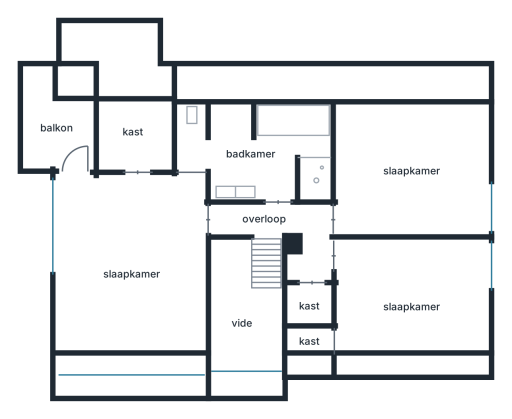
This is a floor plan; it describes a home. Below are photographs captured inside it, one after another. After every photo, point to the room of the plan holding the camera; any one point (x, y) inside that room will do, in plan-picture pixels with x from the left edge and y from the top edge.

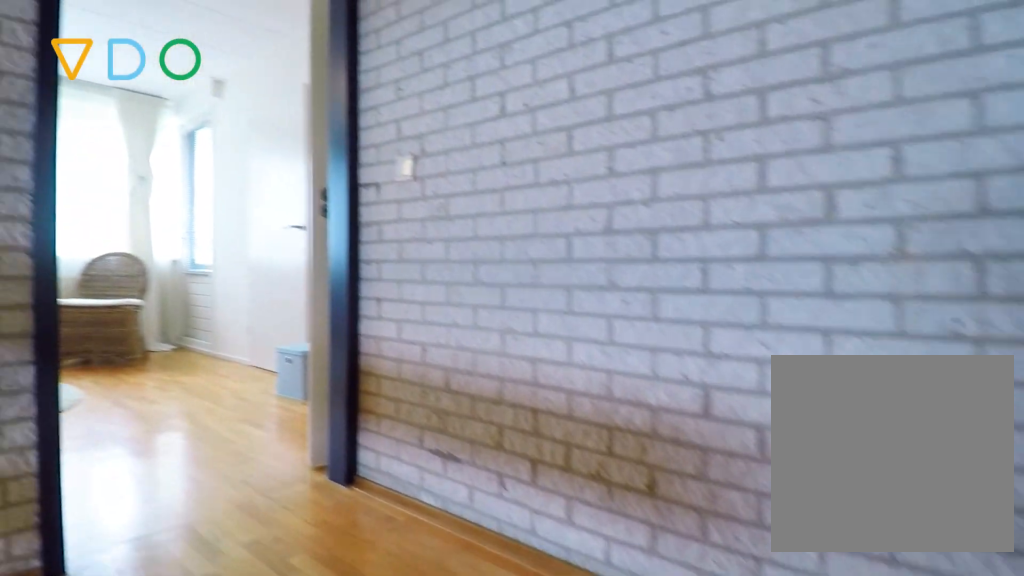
(283, 233)
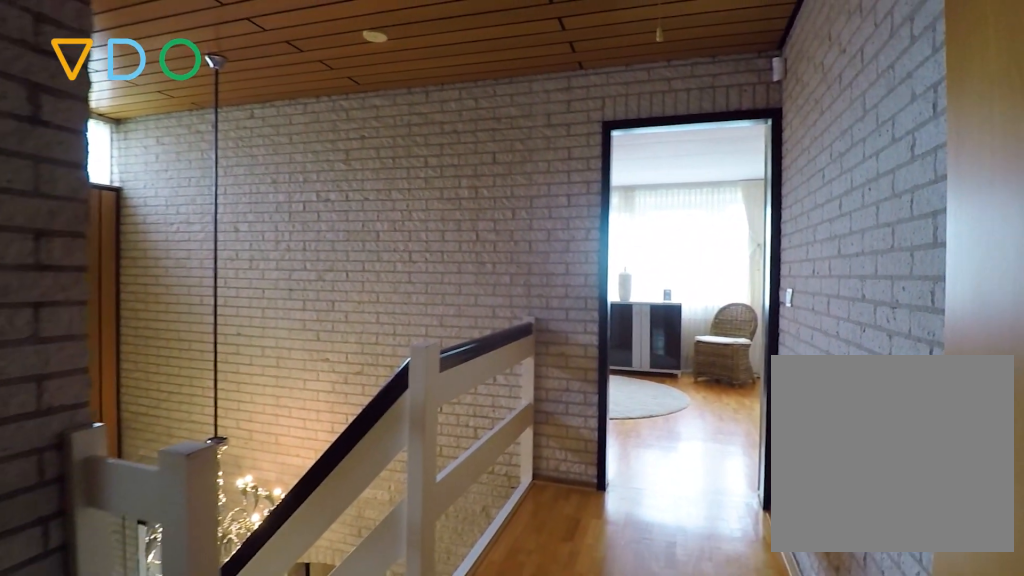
(283, 233)
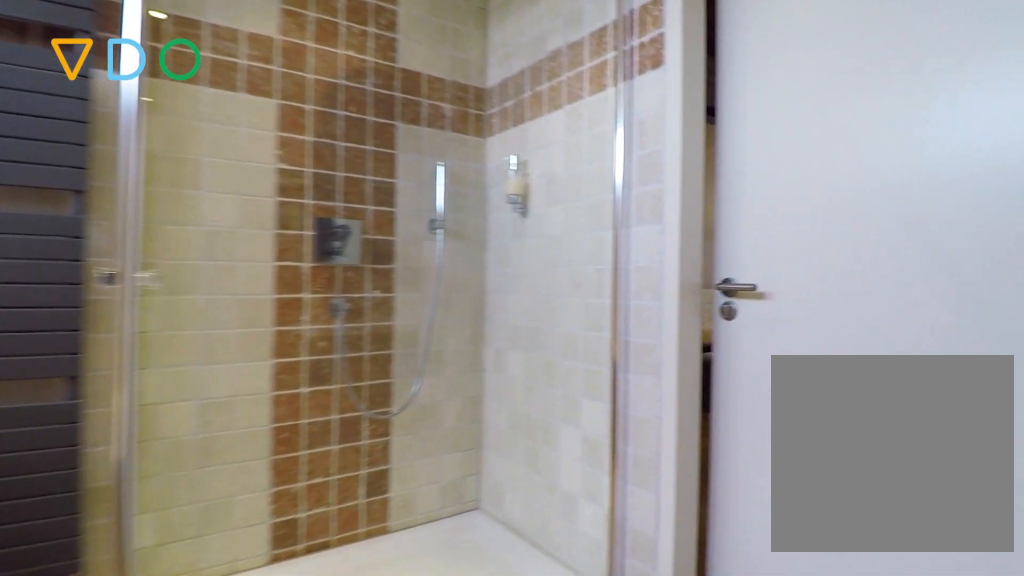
(254, 152)
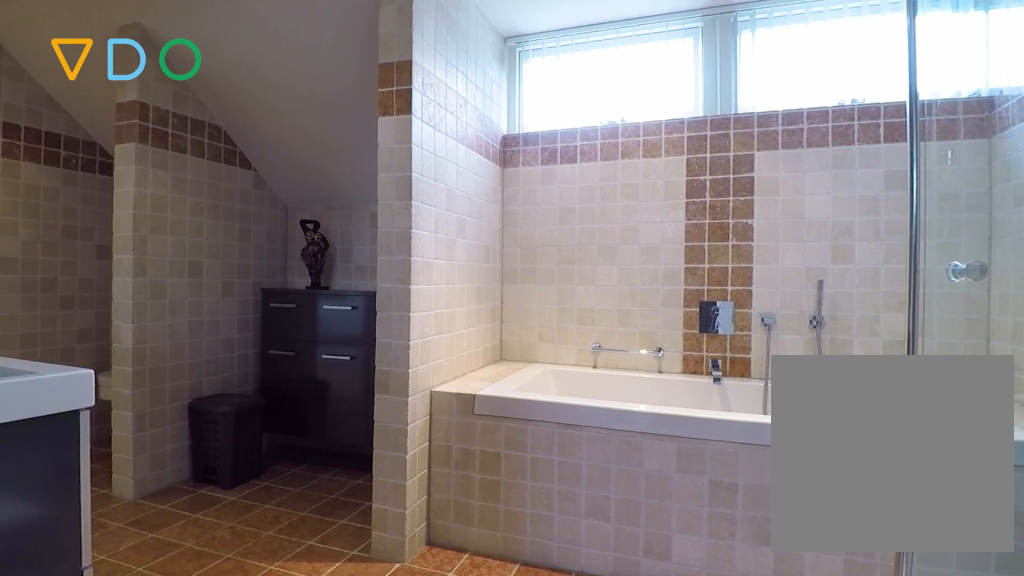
(254, 152)
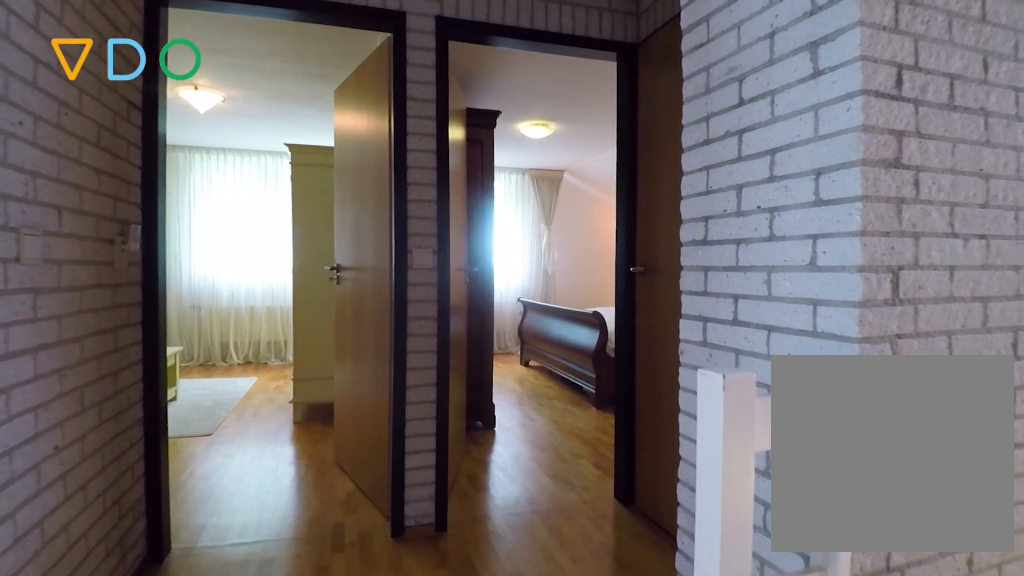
(283, 233)
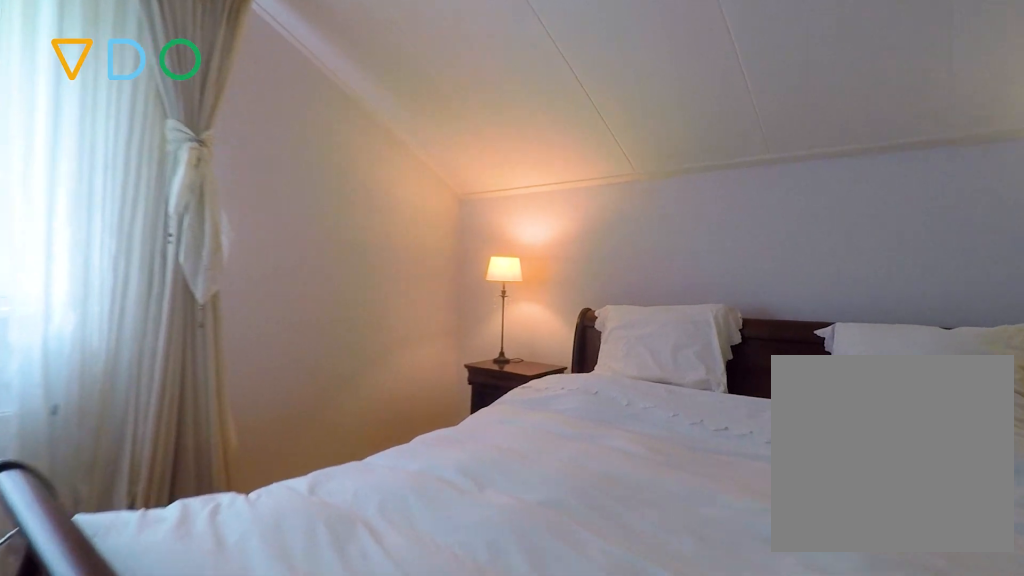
(411, 296)
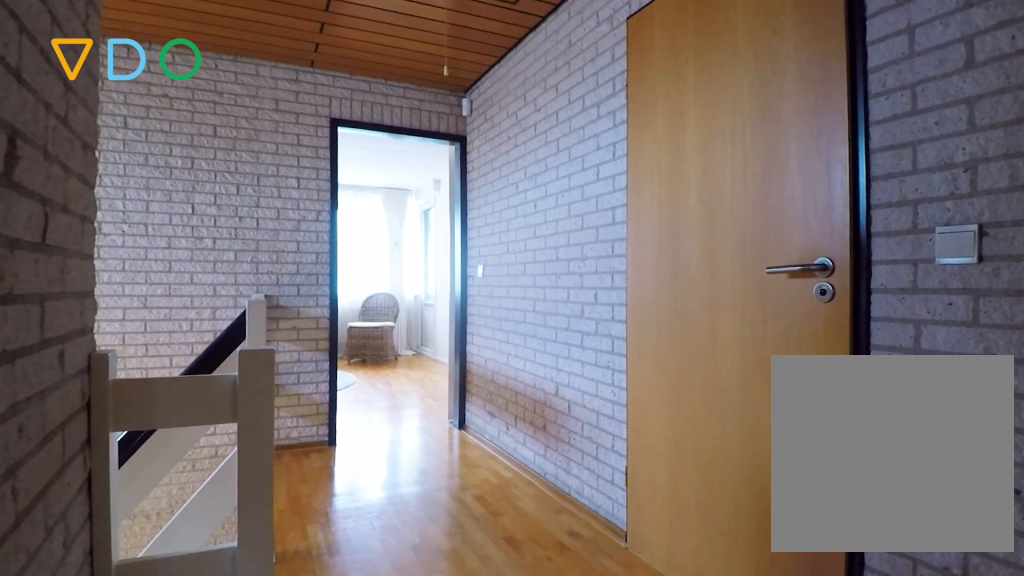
(283, 233)
